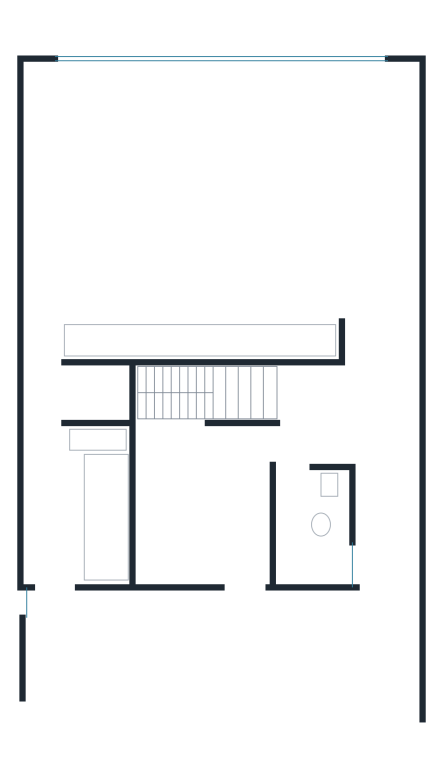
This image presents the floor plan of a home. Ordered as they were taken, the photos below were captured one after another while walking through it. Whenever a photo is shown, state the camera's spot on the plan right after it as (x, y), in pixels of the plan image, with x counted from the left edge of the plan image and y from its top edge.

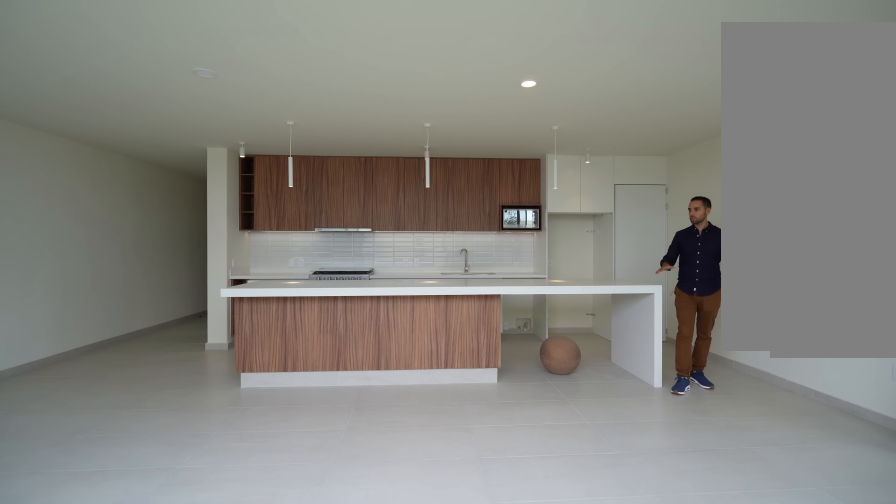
(175, 100)
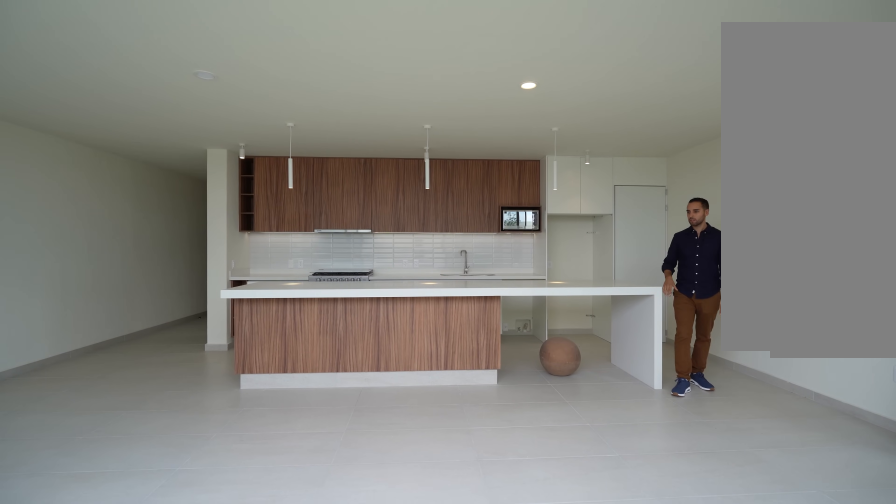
(175, 100)
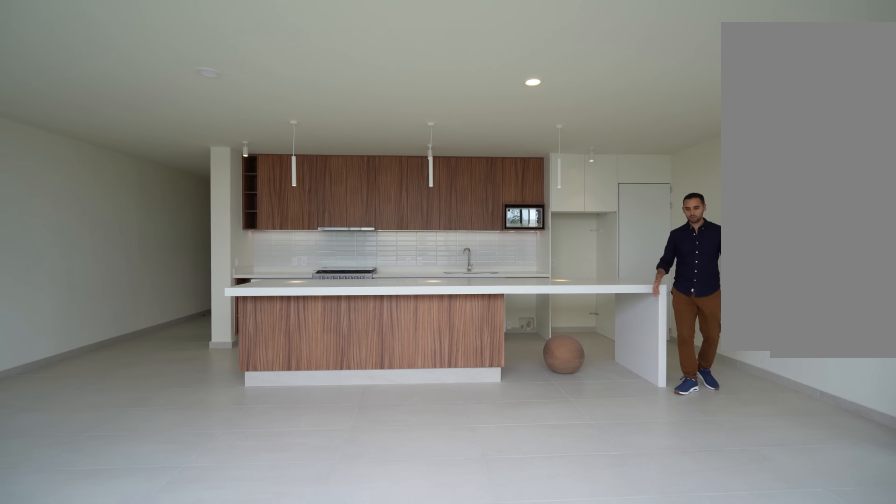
(177, 93)
